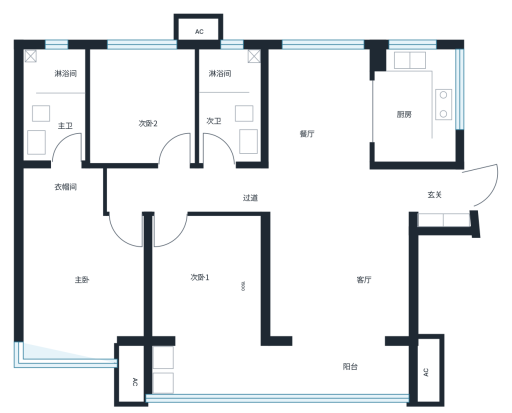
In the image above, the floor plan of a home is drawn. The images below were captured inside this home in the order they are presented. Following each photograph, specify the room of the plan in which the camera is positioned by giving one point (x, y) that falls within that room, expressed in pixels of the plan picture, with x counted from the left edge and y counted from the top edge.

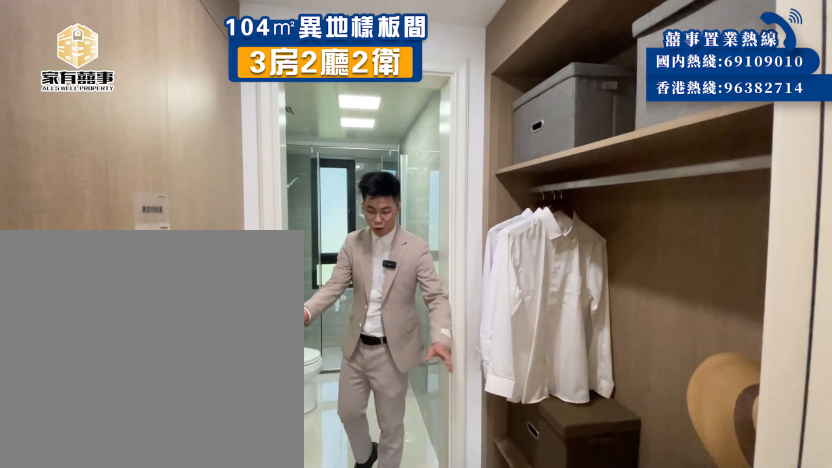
(60, 193)
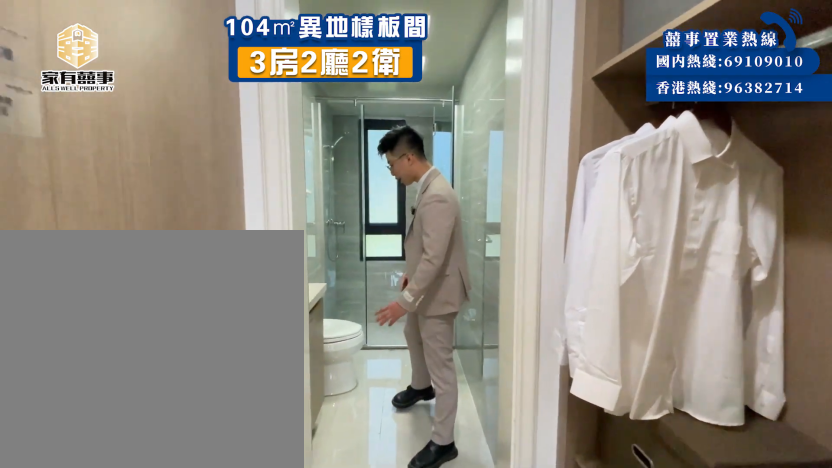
(62, 184)
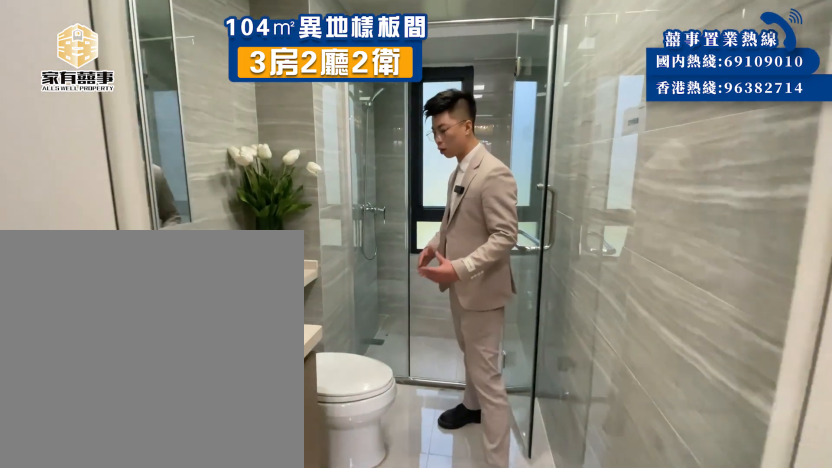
(74, 124)
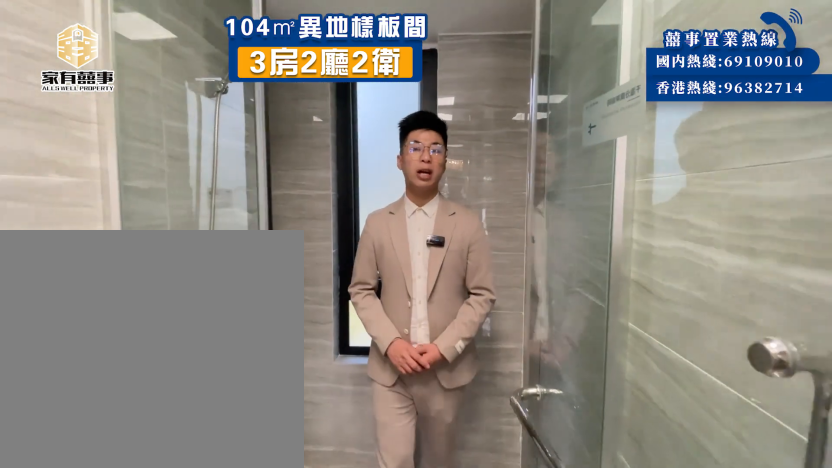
(74, 124)
